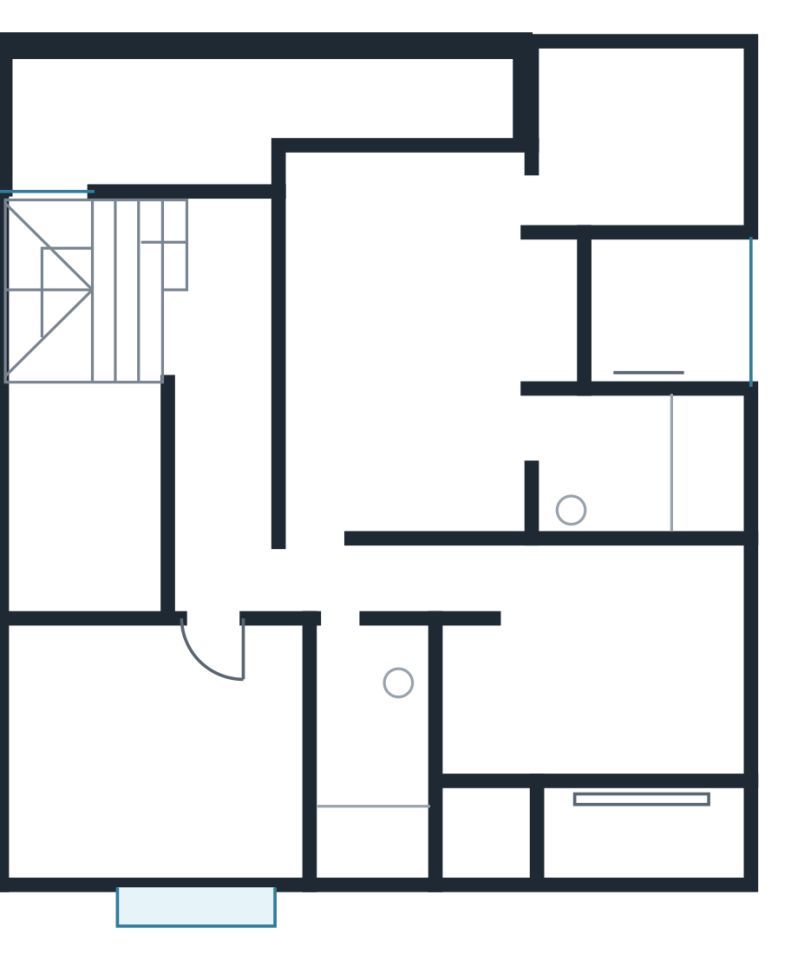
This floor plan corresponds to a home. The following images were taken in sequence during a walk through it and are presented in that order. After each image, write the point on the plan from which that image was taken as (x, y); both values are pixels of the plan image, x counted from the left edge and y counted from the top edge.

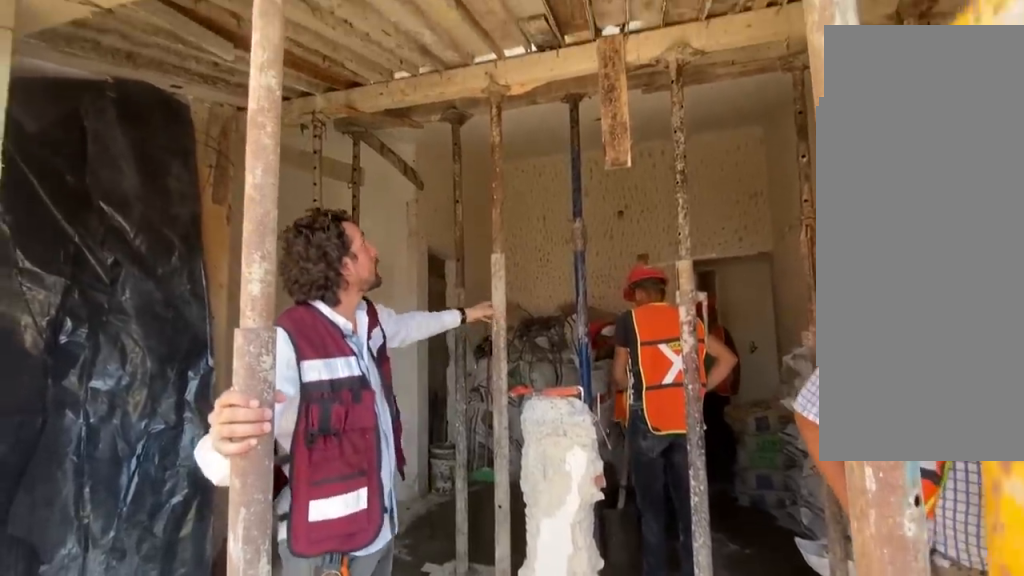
(338, 95)
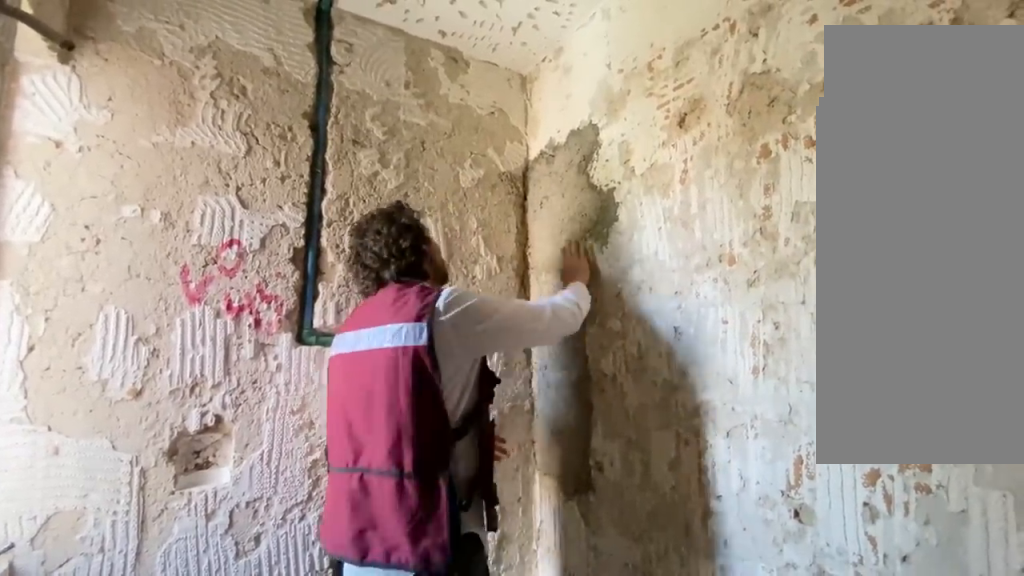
(358, 748)
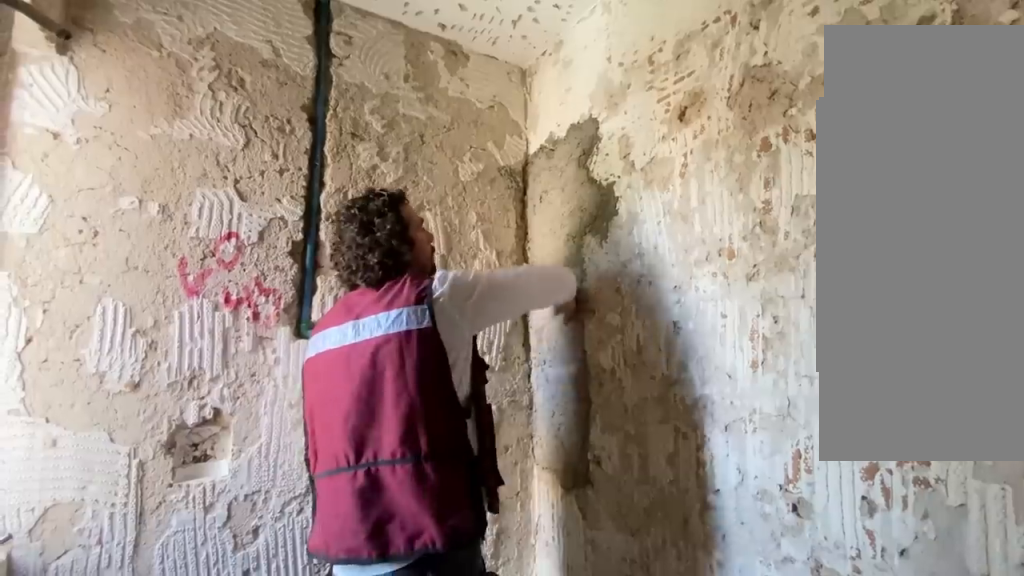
(358, 749)
